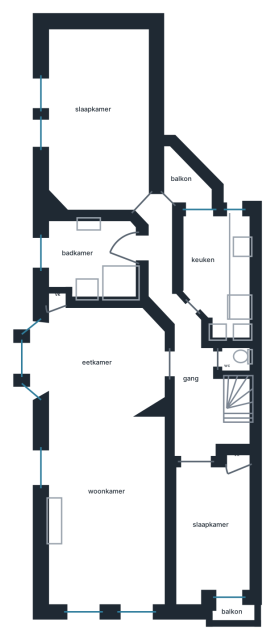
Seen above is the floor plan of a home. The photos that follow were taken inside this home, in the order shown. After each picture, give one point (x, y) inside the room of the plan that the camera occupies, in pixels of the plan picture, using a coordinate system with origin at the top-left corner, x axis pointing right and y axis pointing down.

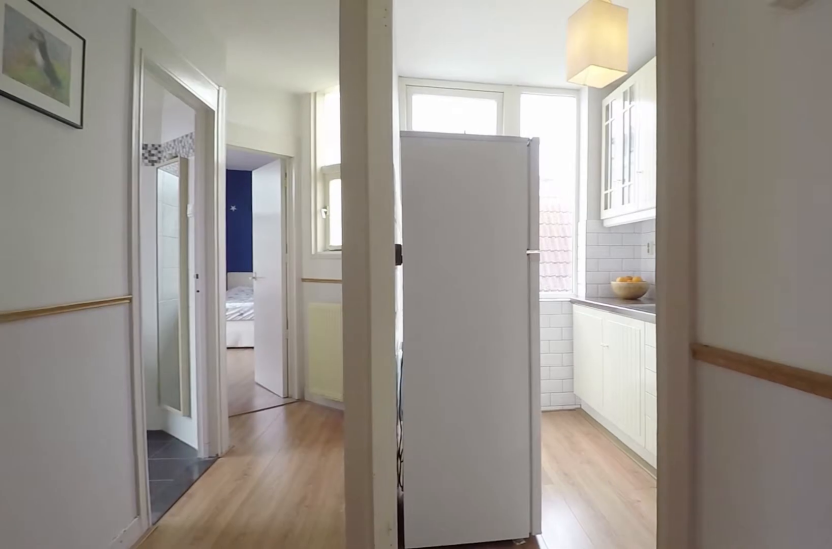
(237, 399)
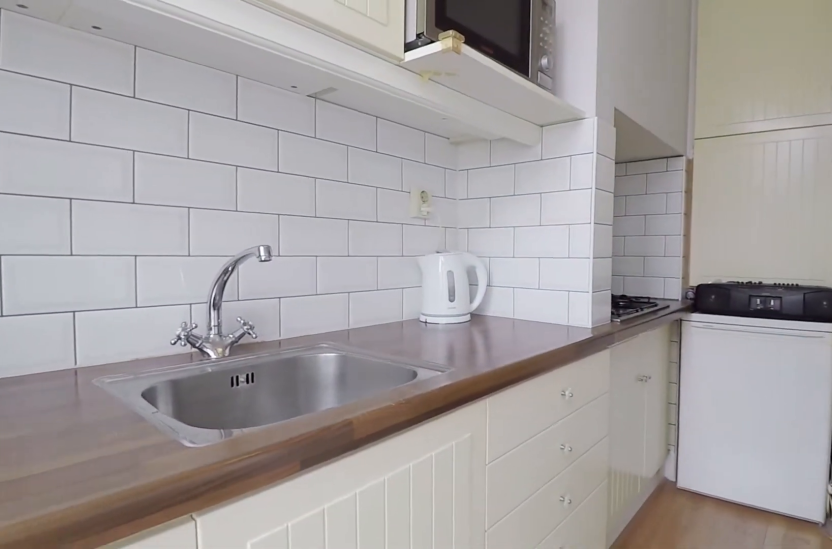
(218, 263)
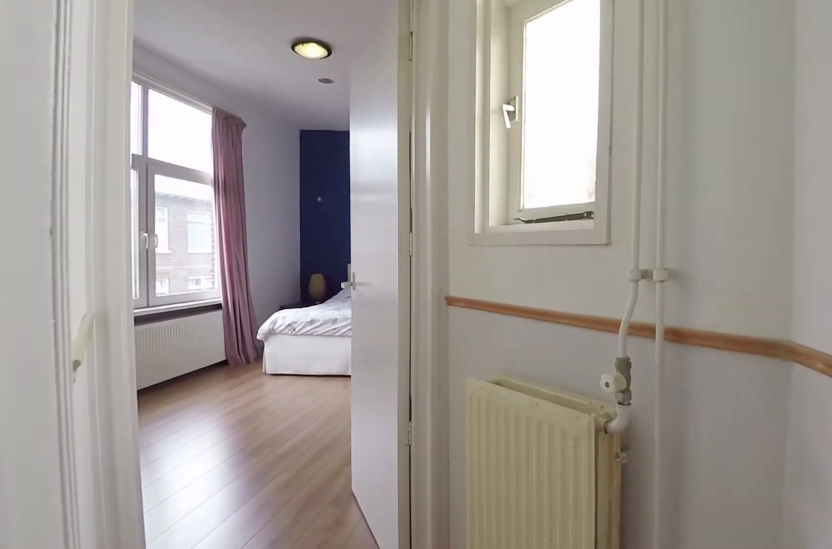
(237, 400)
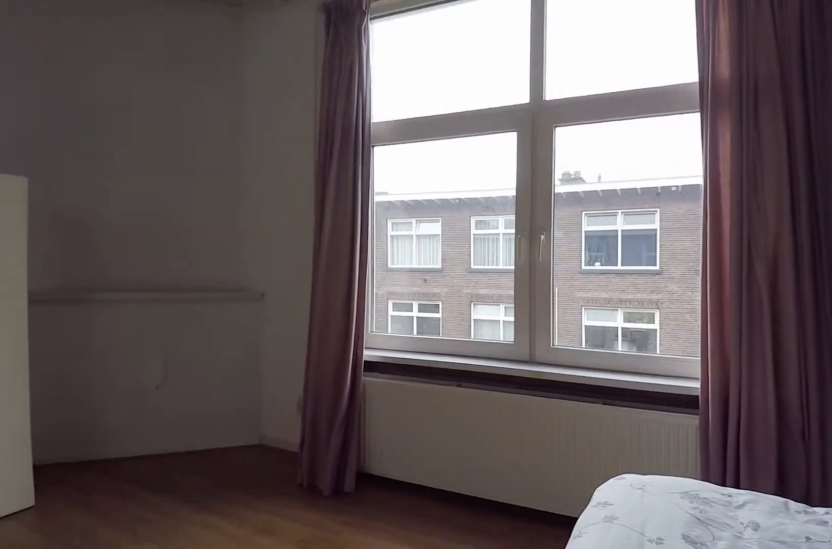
(98, 117)
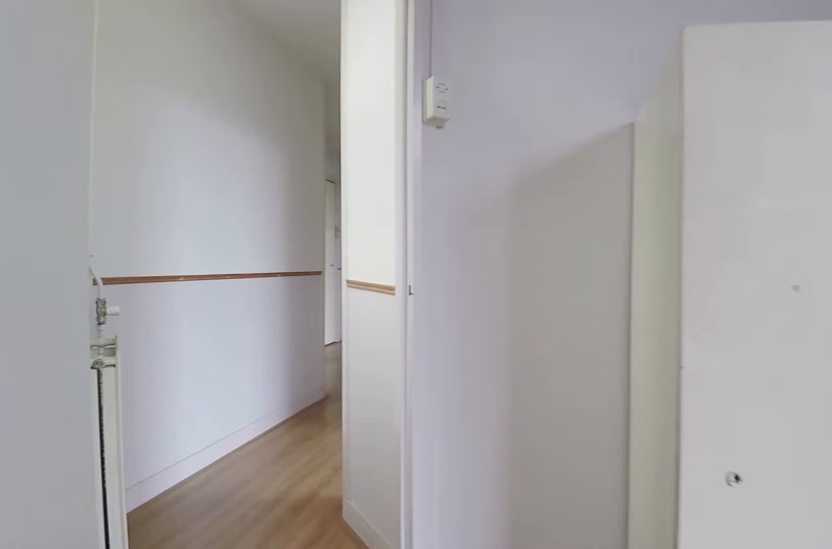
(98, 117)
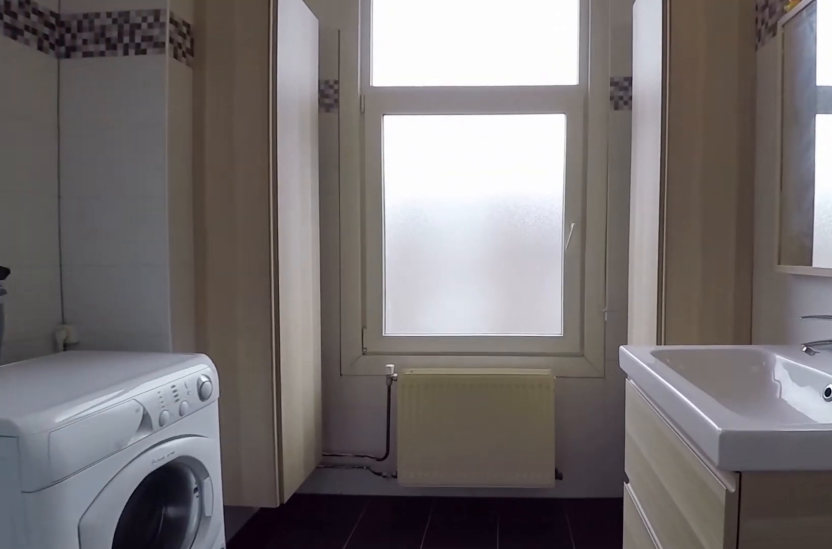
(94, 260)
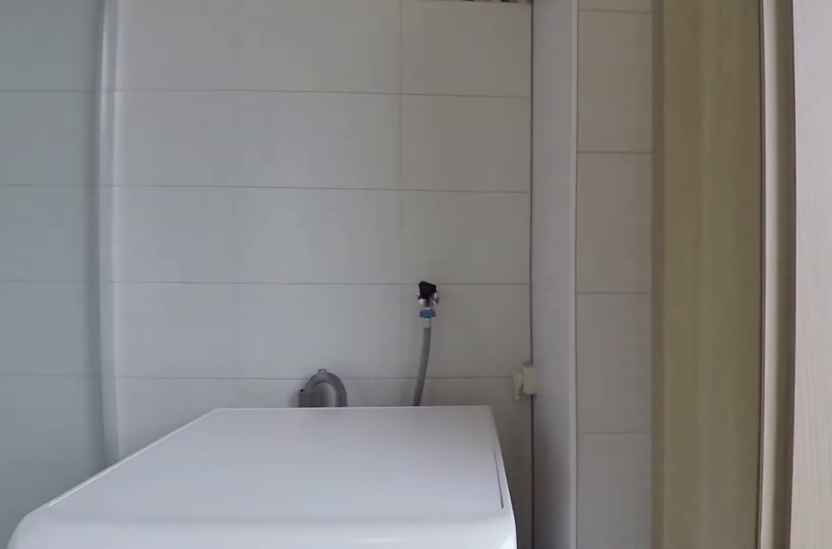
(94, 260)
